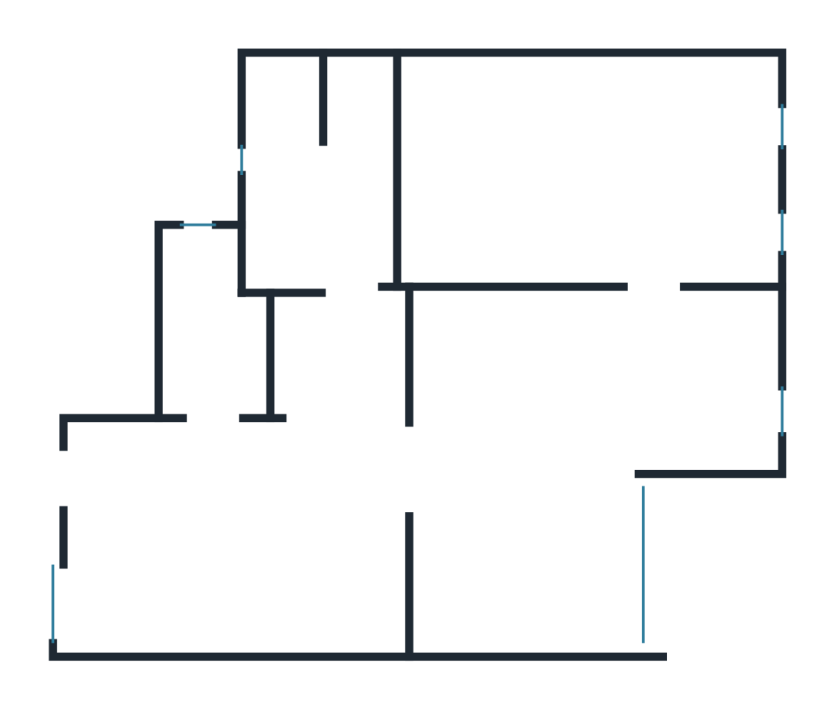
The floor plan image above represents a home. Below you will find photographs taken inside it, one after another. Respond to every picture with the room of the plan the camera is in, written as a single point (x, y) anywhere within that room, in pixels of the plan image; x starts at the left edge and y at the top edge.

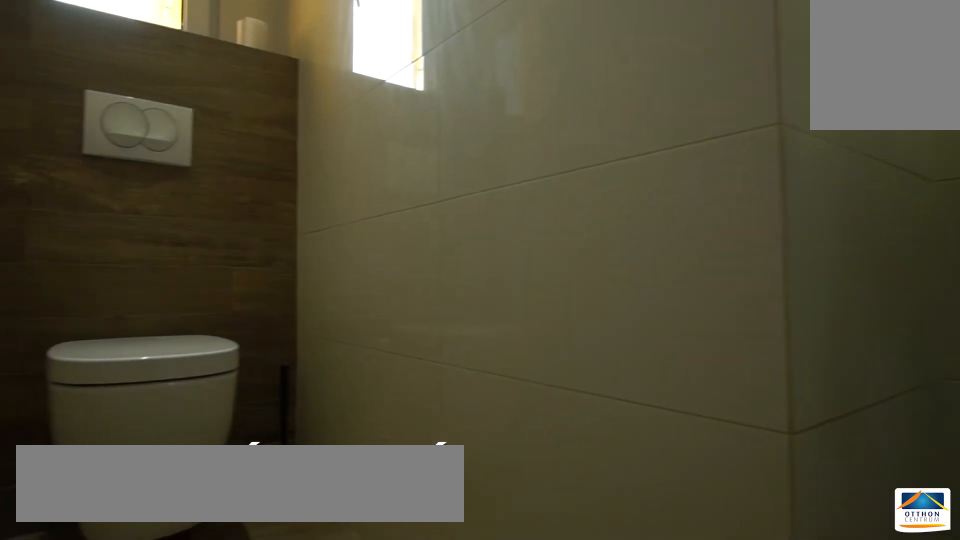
(214, 341)
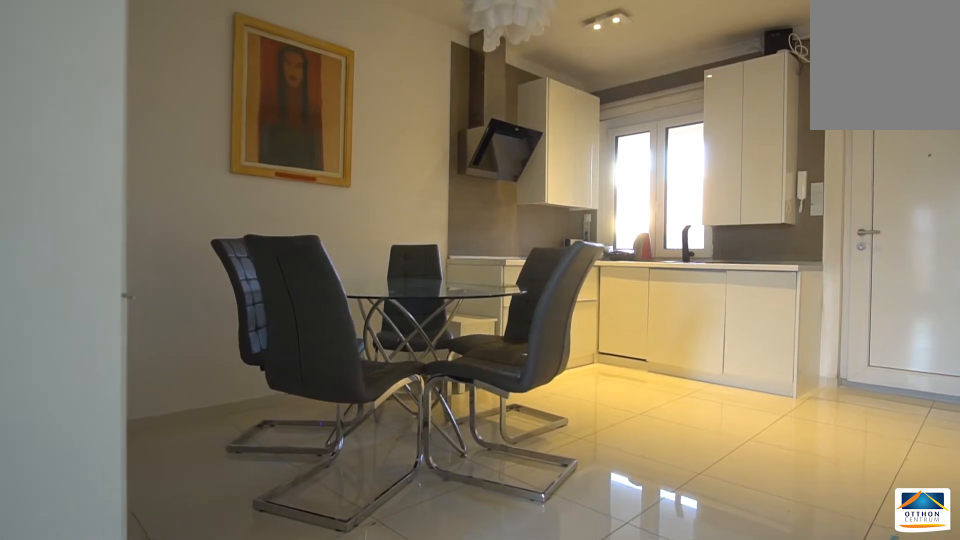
(243, 545)
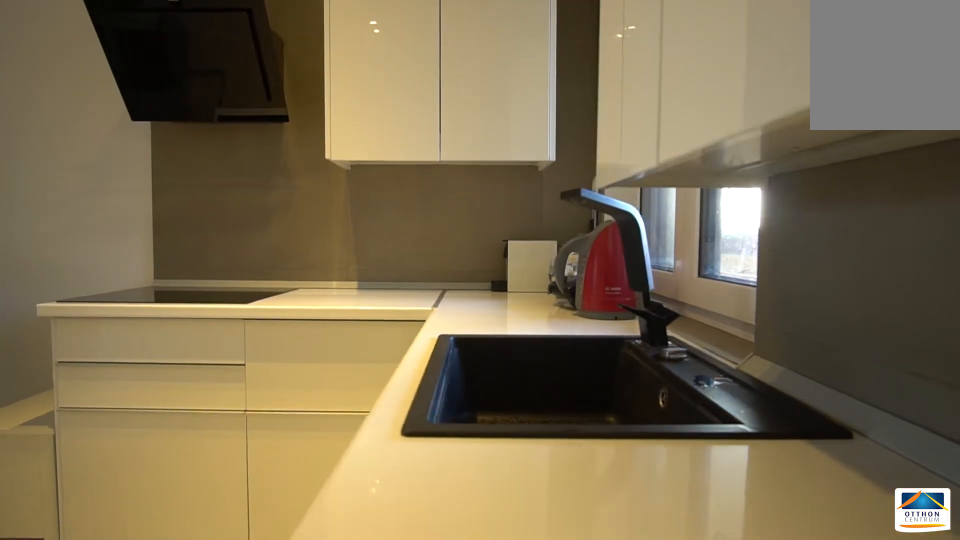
(243, 547)
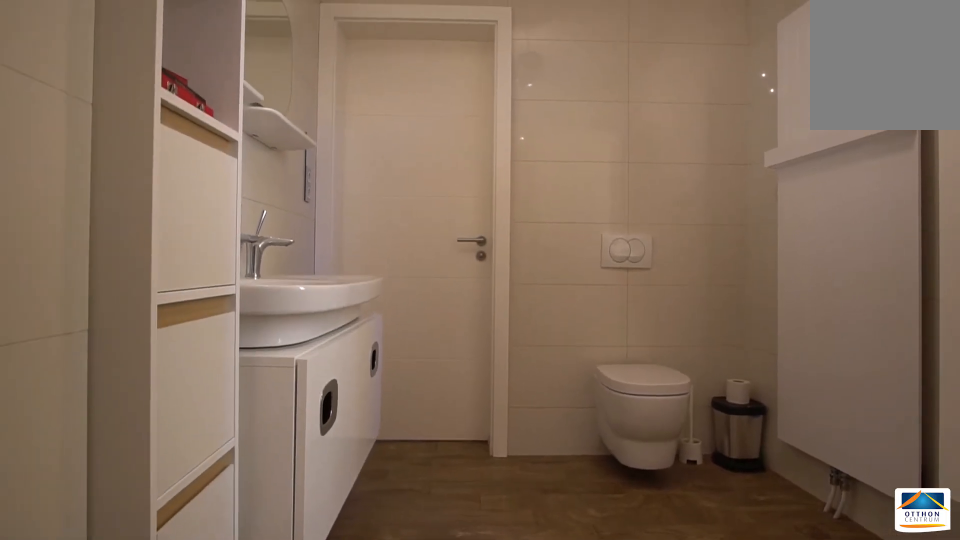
(321, 214)
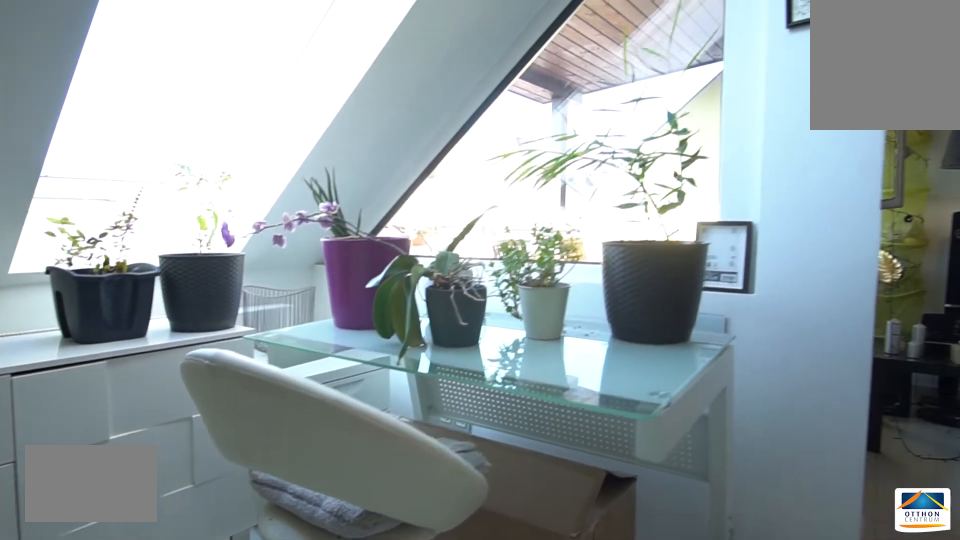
(581, 458)
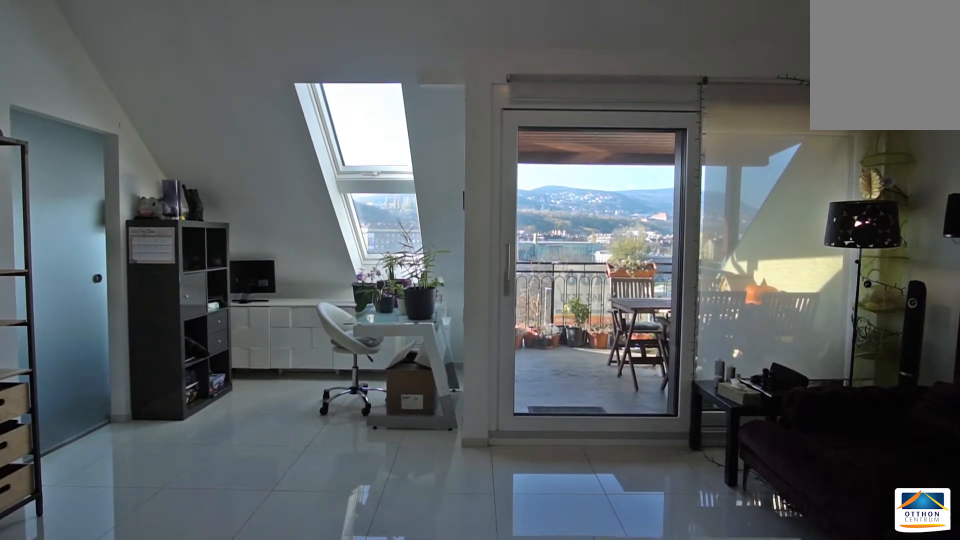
(581, 459)
